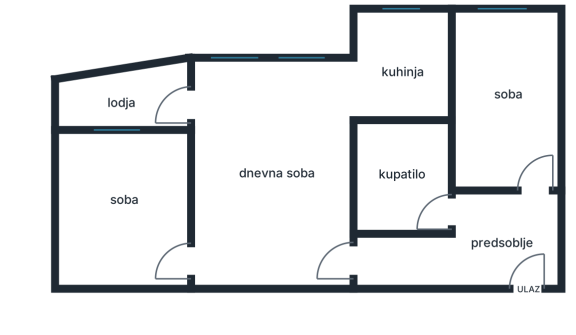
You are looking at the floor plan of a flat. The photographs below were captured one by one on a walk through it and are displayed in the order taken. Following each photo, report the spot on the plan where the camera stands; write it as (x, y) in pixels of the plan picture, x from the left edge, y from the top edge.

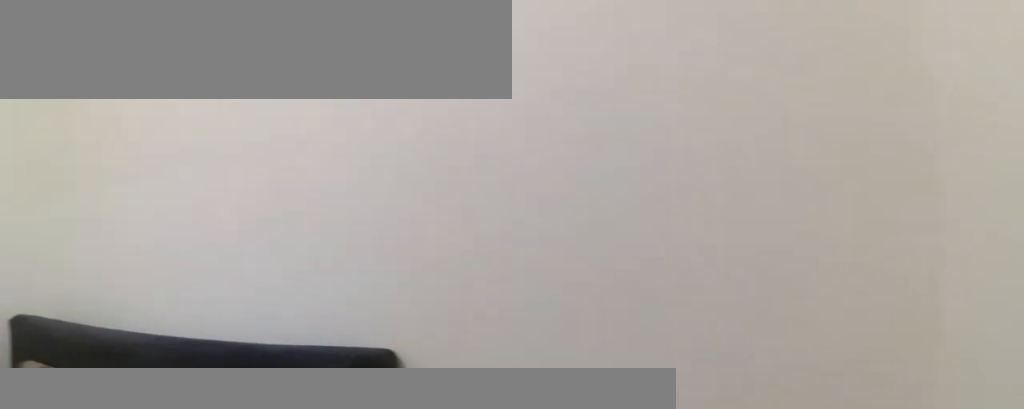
(97, 148)
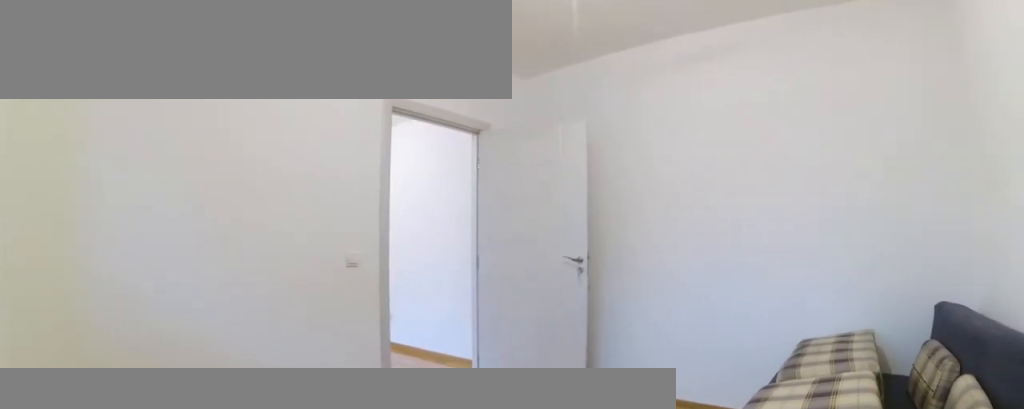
(80, 144)
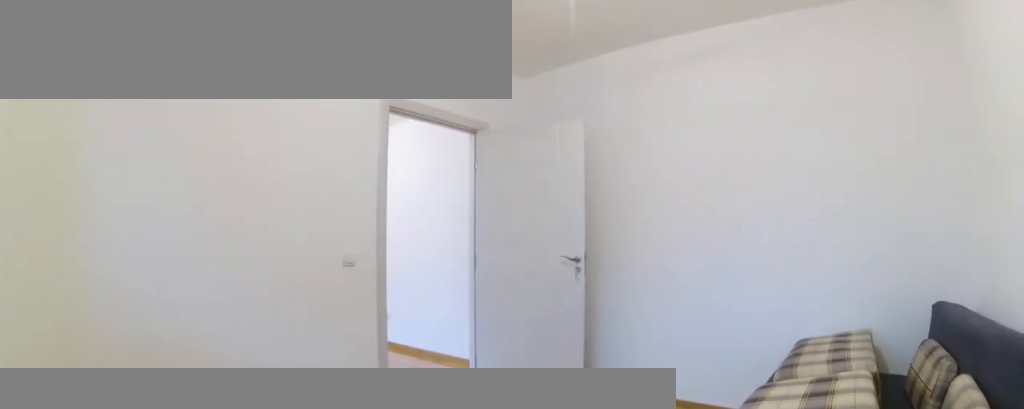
(80, 144)
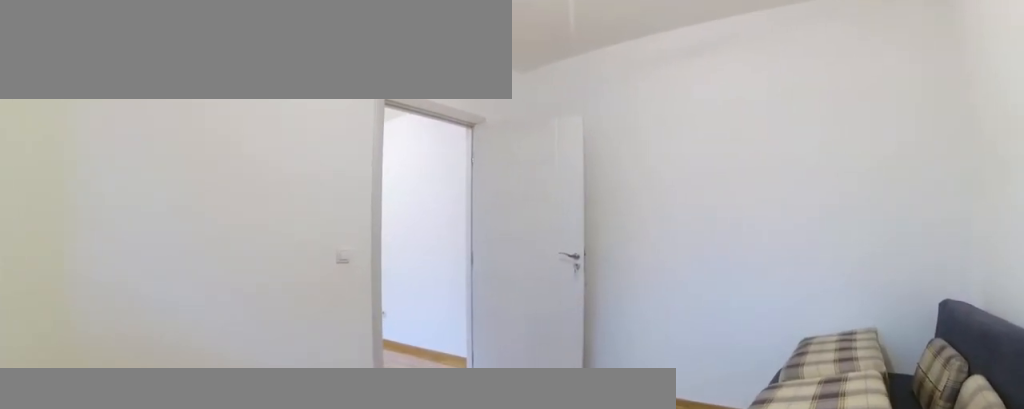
(83, 146)
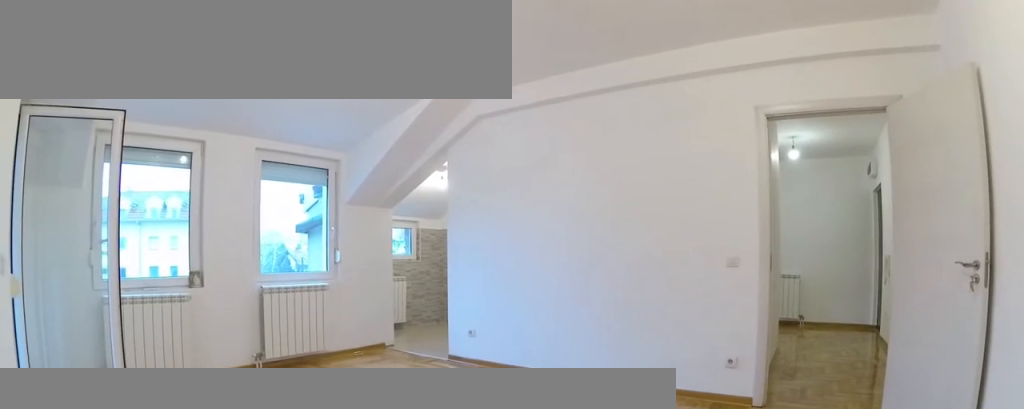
(187, 260)
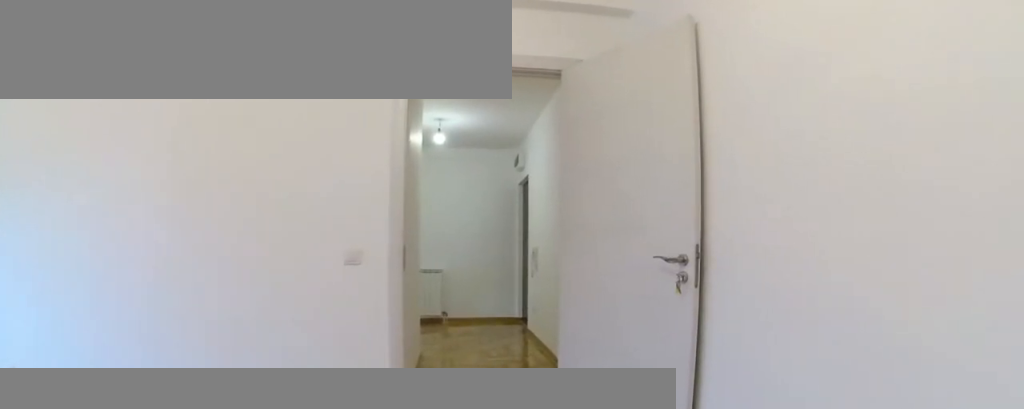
(255, 258)
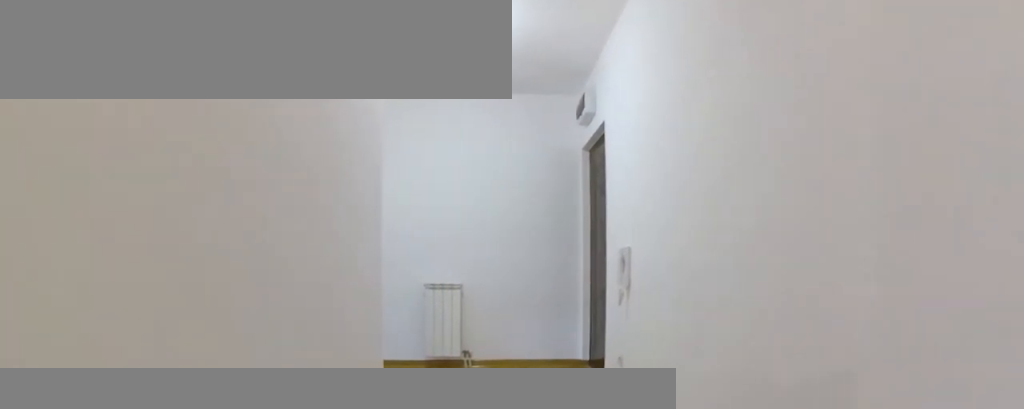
(347, 262)
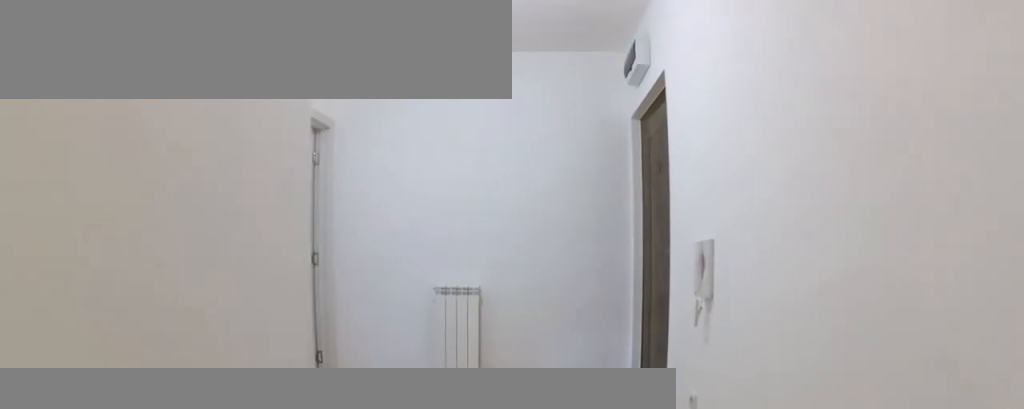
(403, 262)
